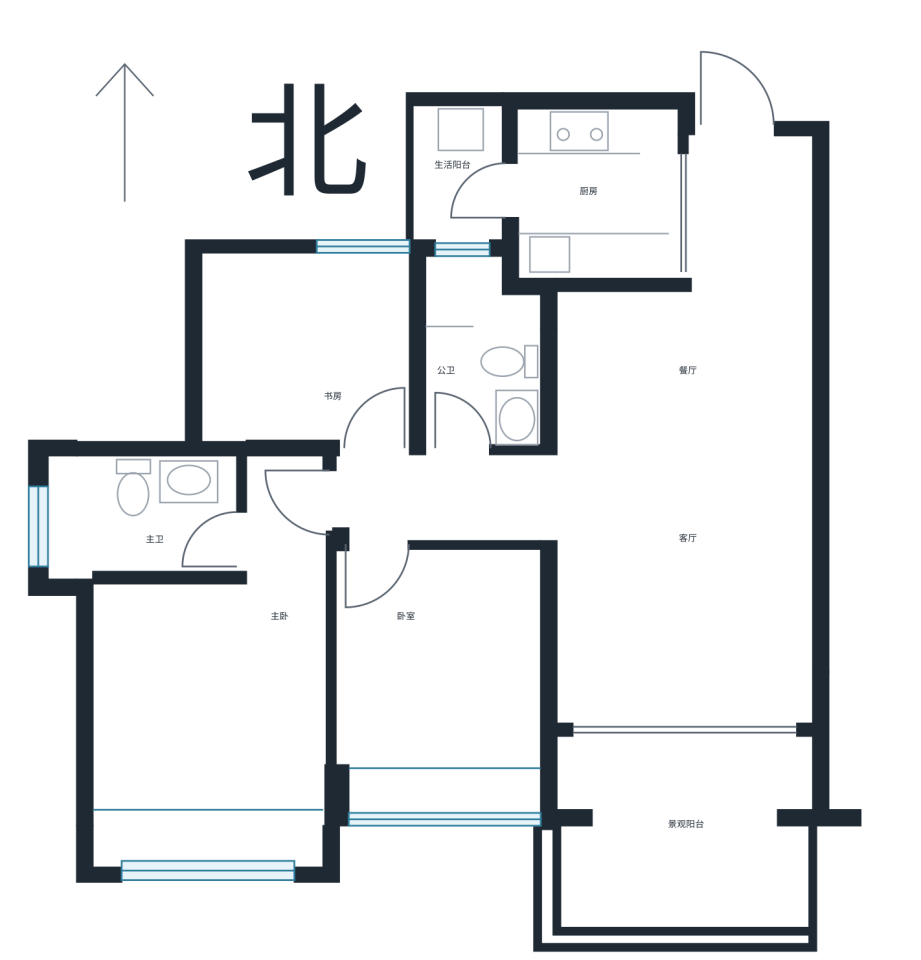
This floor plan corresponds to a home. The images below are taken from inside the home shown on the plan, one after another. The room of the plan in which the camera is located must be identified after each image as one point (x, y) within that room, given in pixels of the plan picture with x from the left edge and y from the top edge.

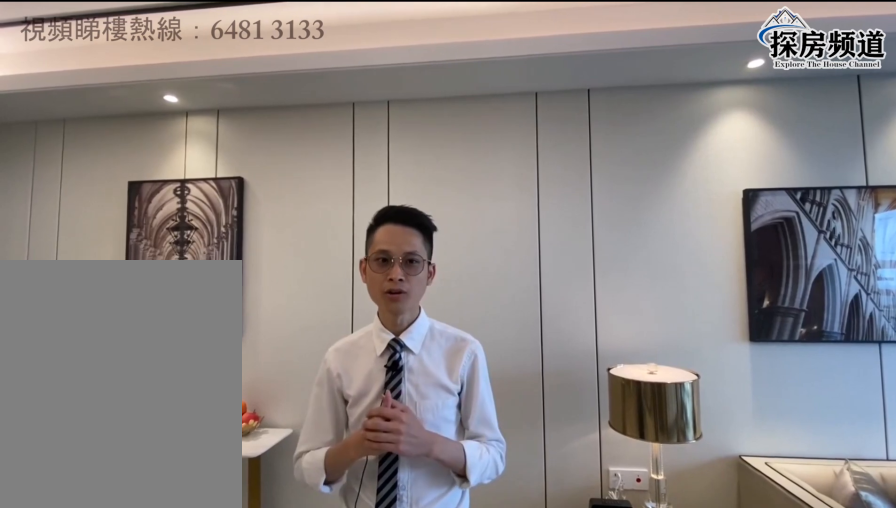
(709, 462)
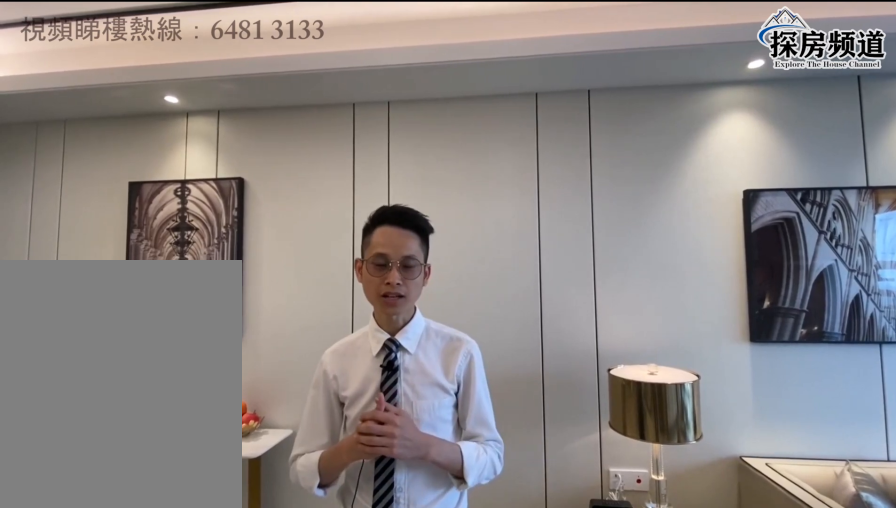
(710, 440)
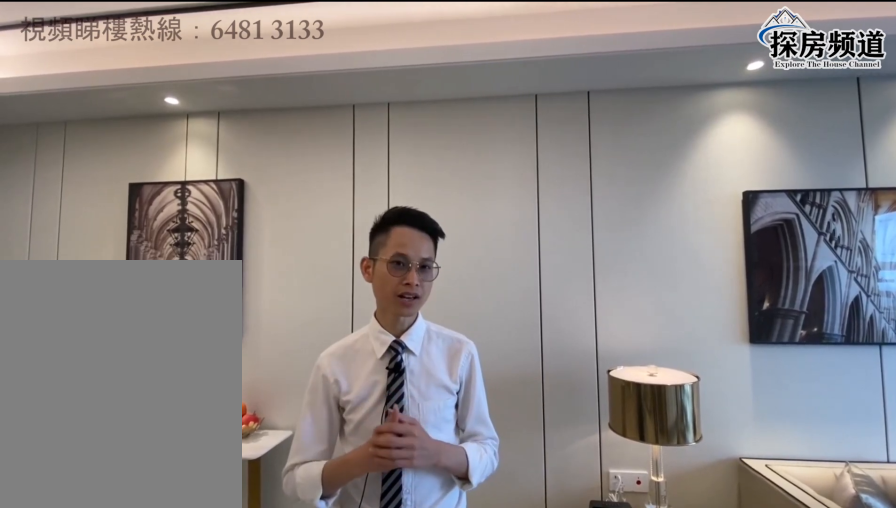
(709, 461)
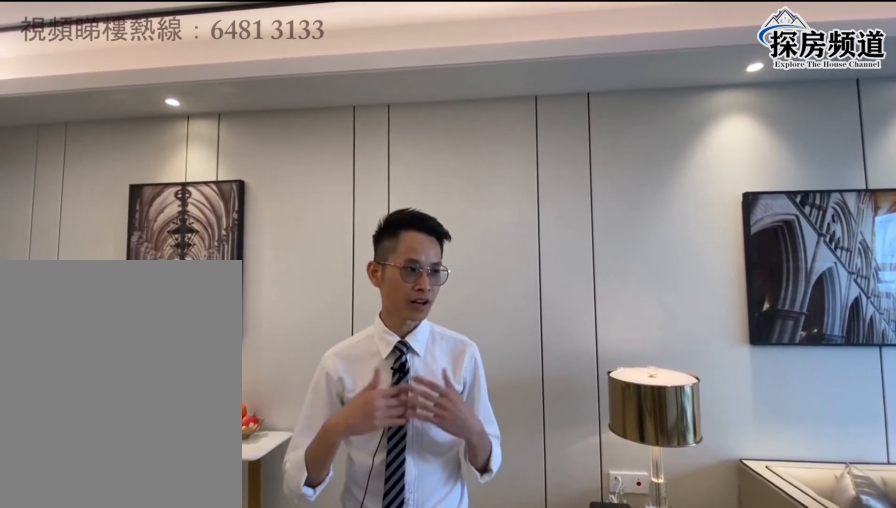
(710, 440)
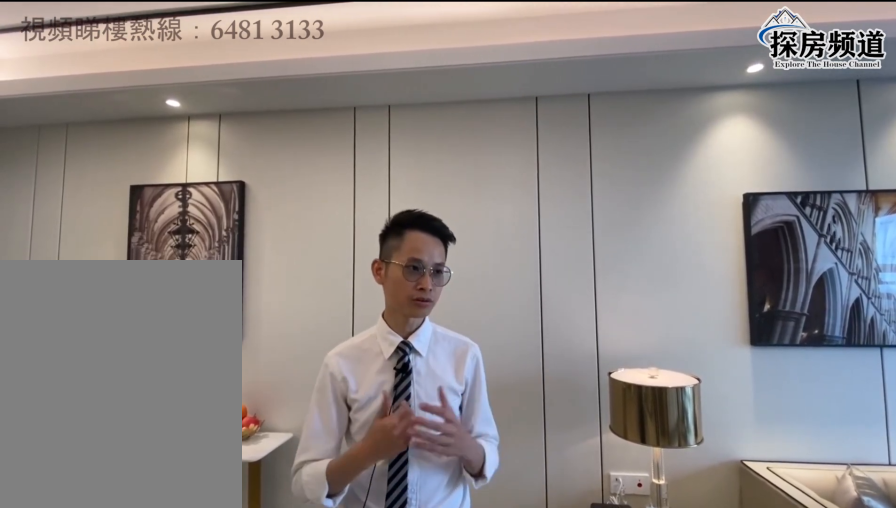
(709, 461)
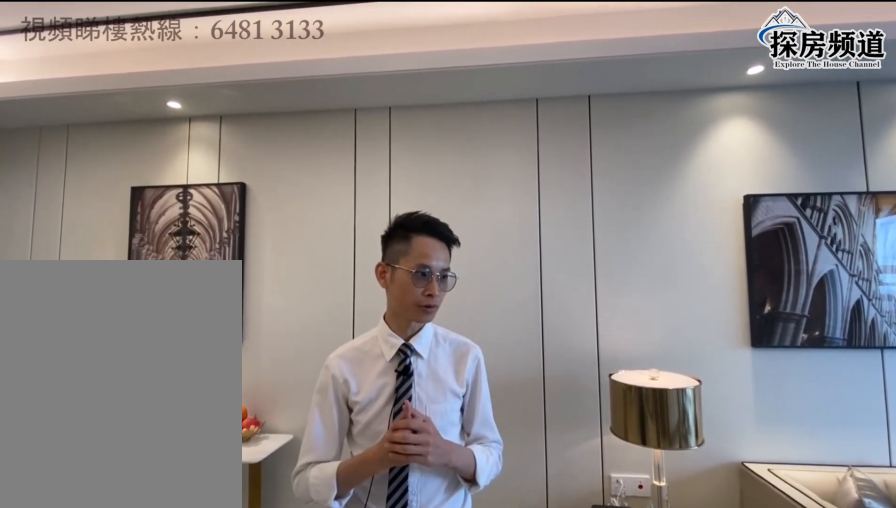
(711, 440)
